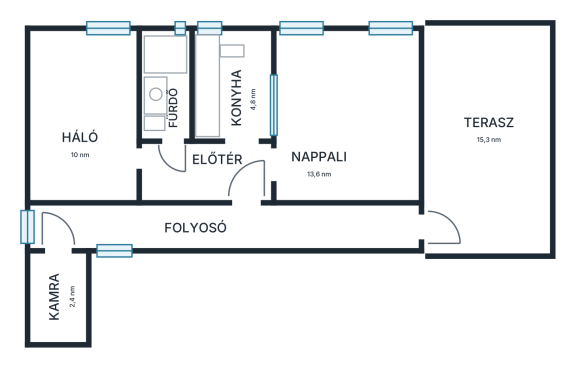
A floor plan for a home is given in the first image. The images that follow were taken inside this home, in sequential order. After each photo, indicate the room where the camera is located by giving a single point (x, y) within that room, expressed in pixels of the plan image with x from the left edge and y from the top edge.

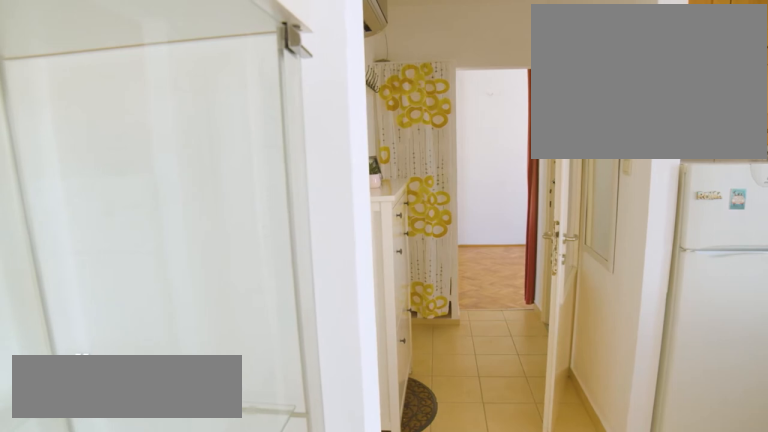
(212, 167)
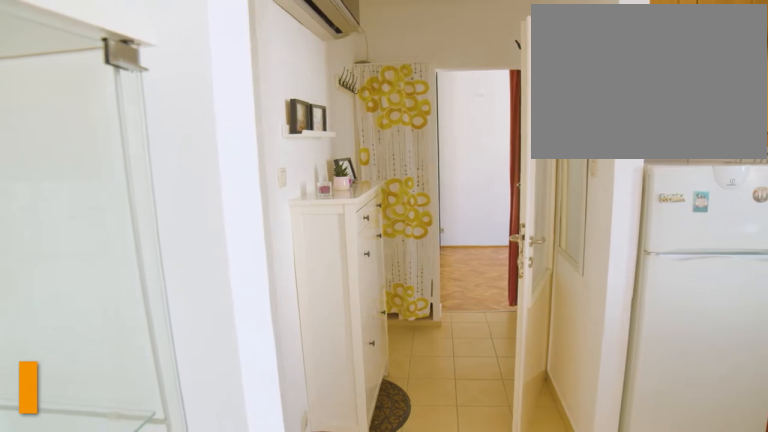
(212, 166)
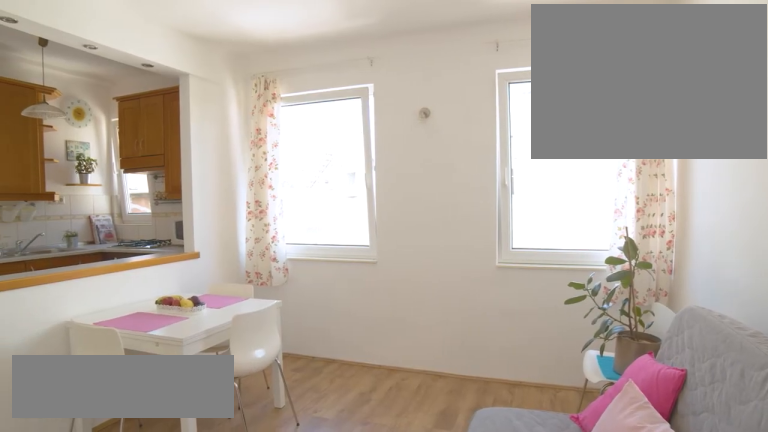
(345, 112)
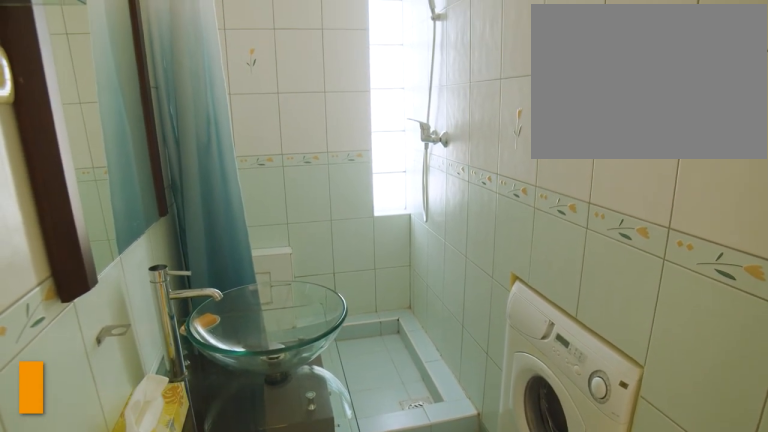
(163, 85)
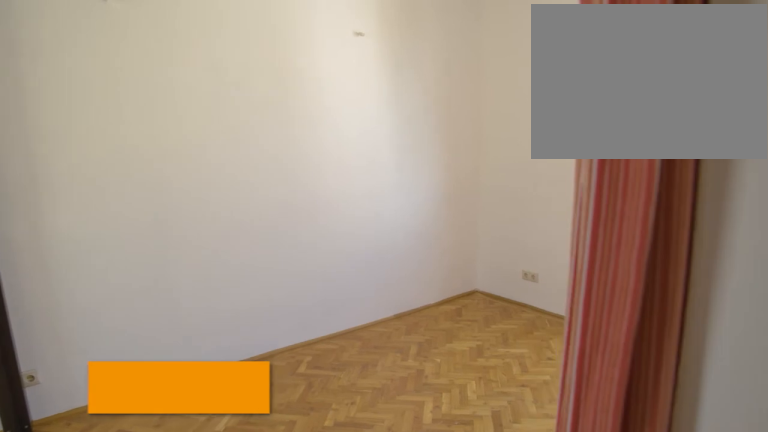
(82, 110)
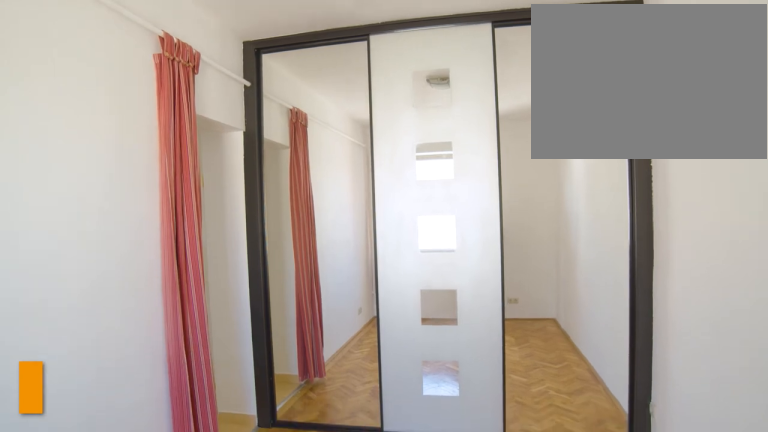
(82, 110)
